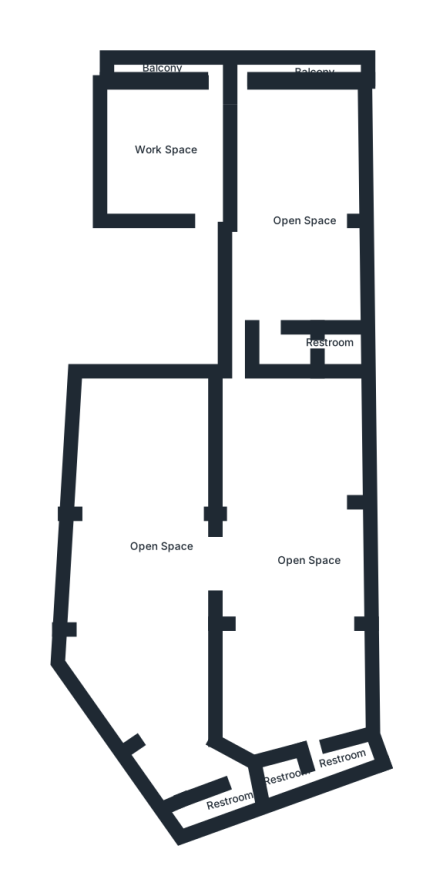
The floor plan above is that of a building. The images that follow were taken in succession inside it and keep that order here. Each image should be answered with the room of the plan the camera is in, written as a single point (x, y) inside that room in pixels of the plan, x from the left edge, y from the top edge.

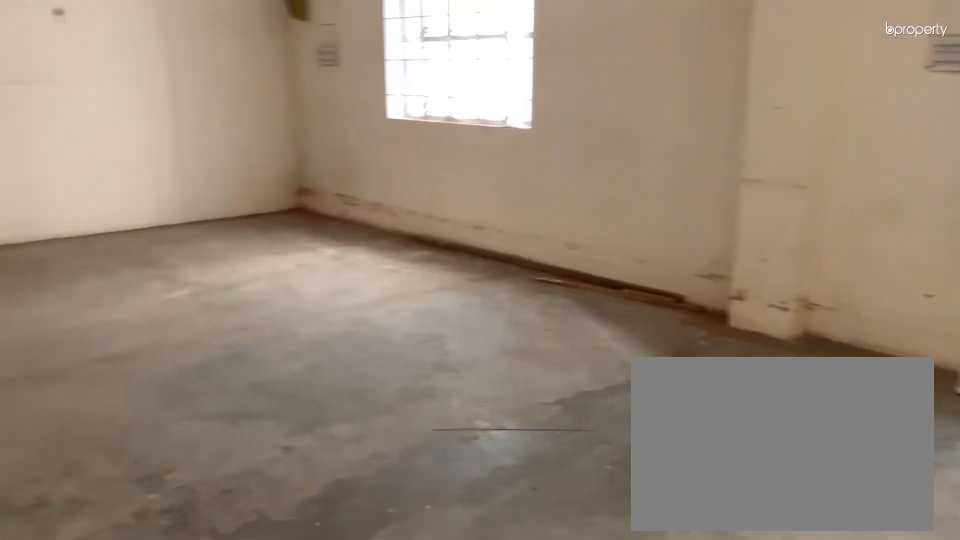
(289, 584)
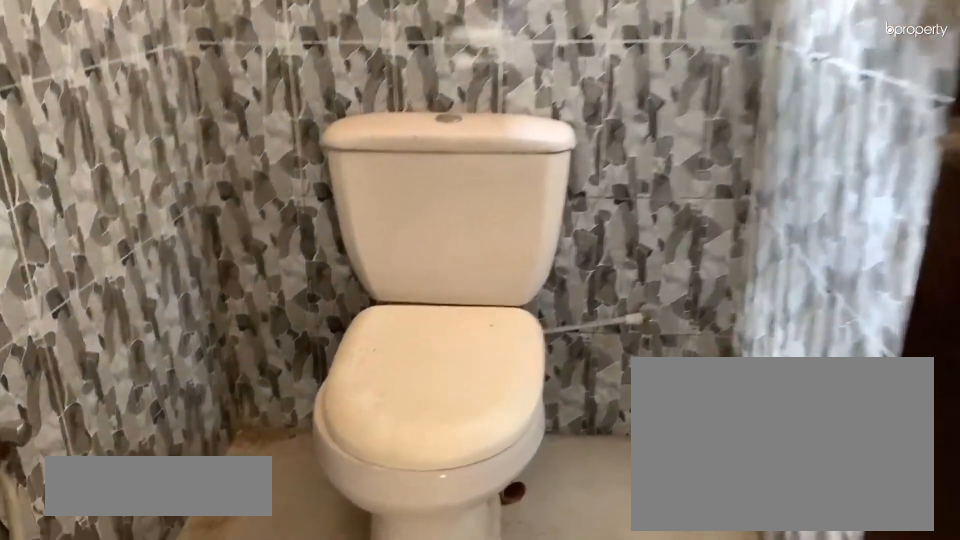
(292, 774)
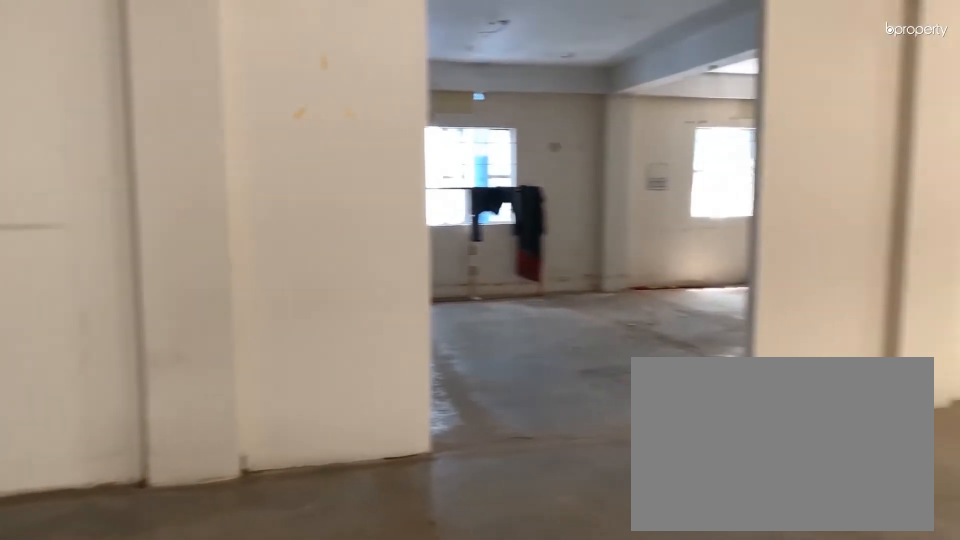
(139, 572)
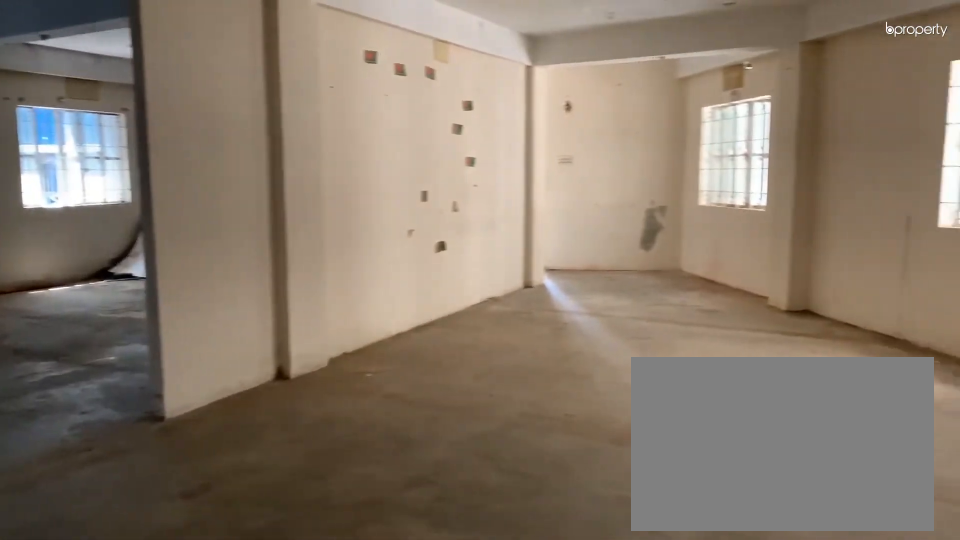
(139, 572)
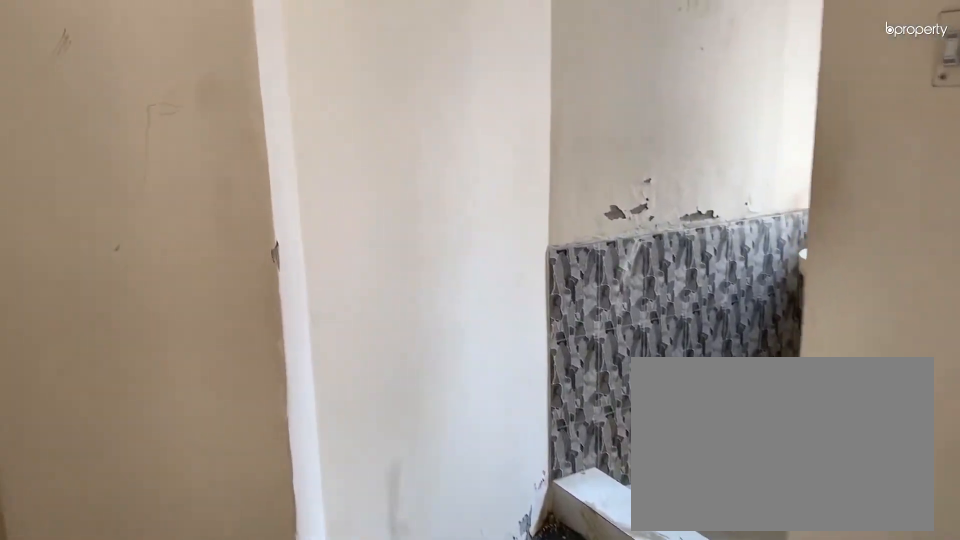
(215, 803)
